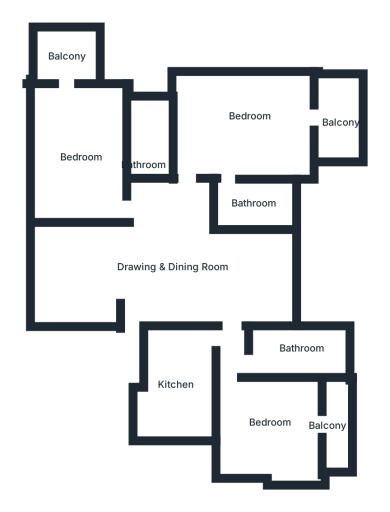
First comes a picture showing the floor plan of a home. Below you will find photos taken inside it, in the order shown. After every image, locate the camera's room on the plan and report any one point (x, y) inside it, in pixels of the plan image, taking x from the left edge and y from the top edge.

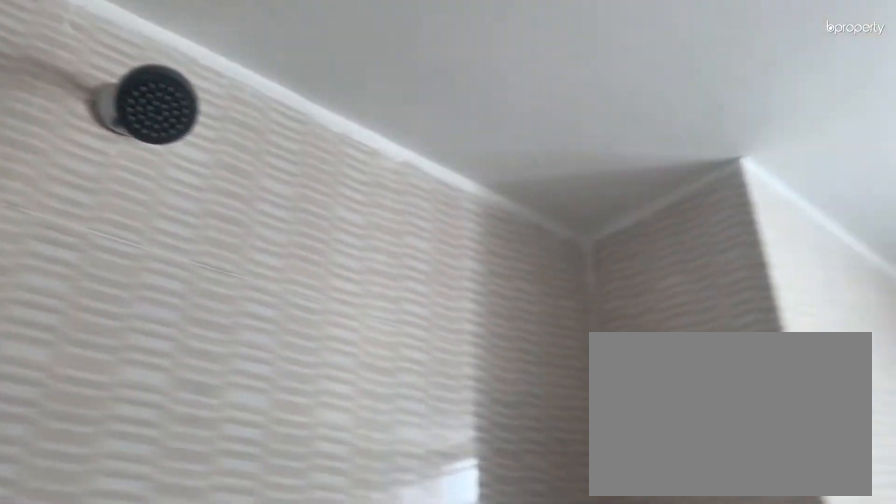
(288, 349)
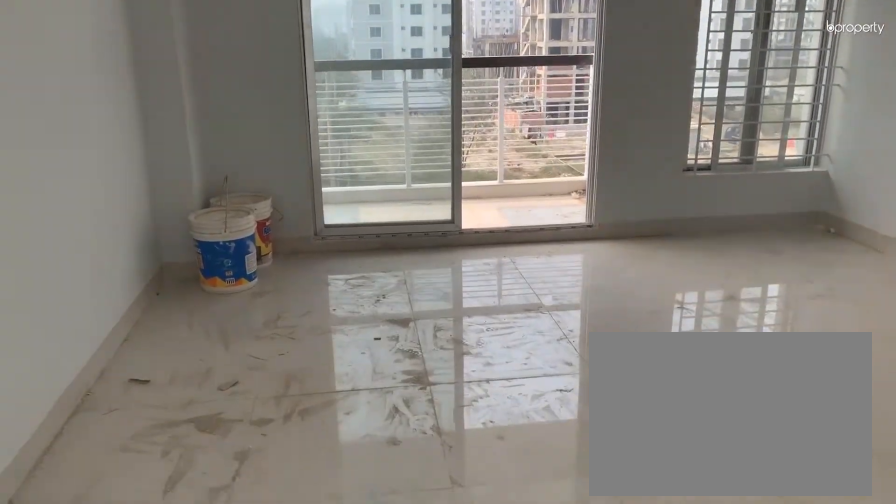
(236, 139)
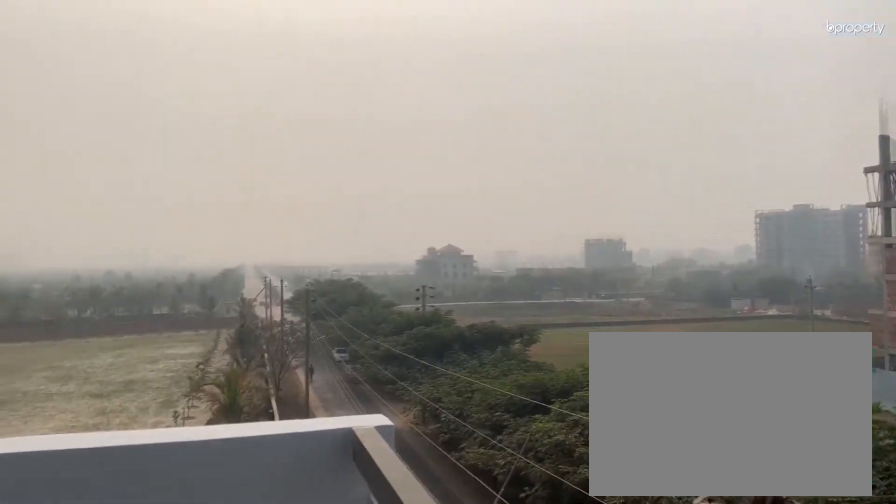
(341, 121)
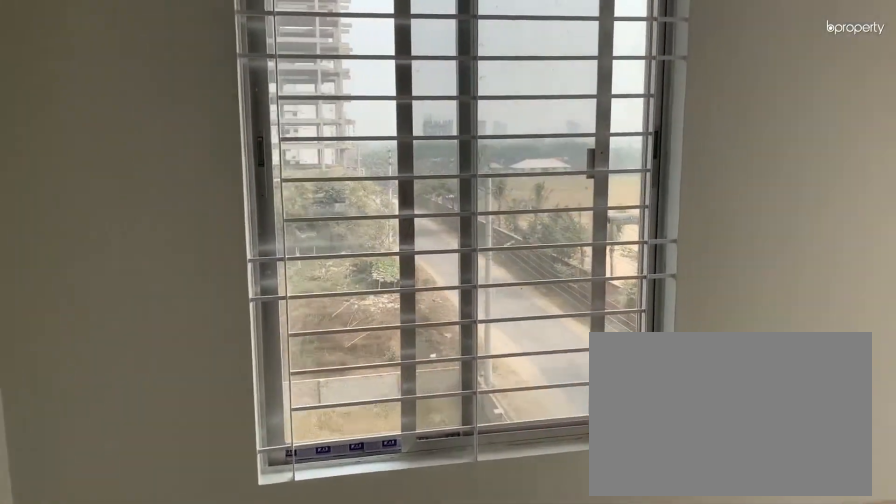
(83, 146)
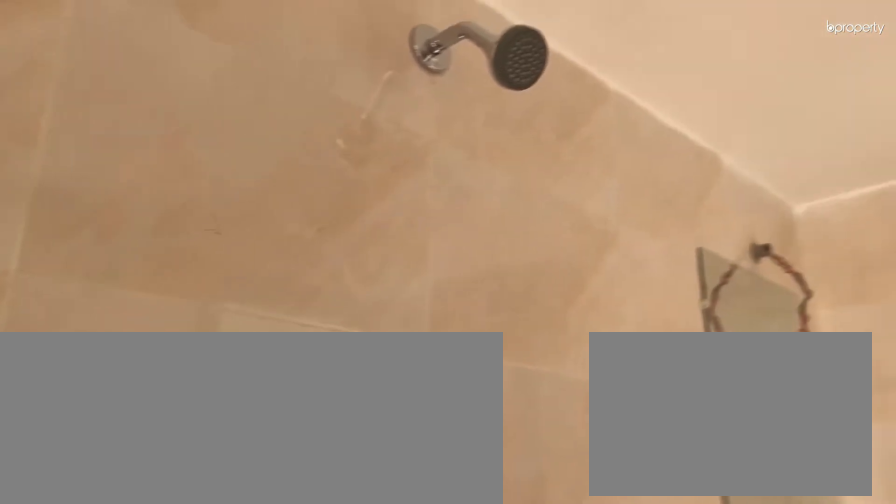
(152, 146)
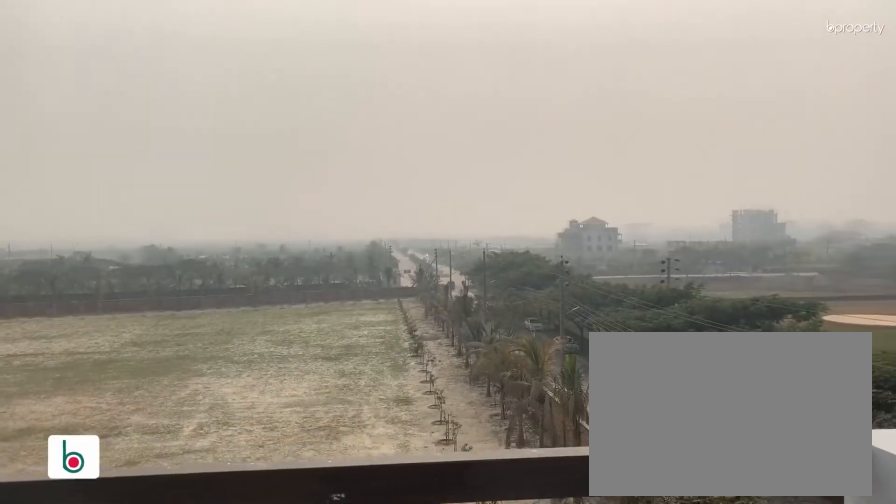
(69, 56)
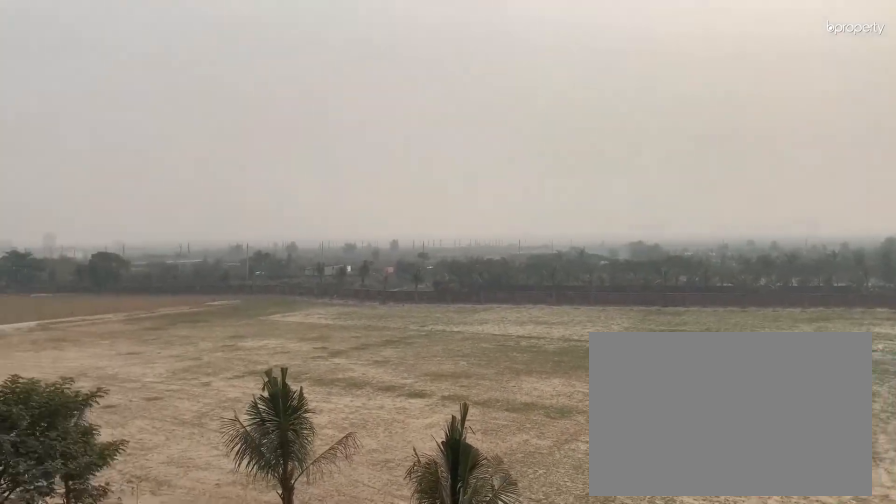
(69, 56)
